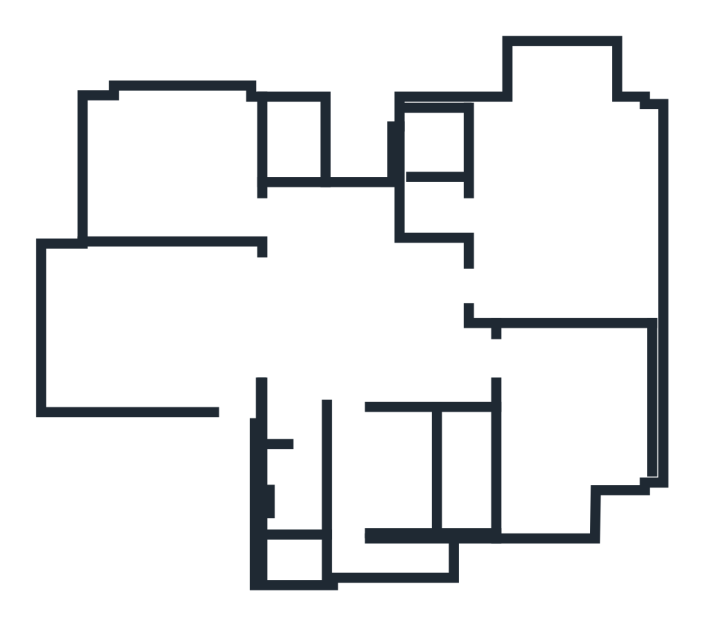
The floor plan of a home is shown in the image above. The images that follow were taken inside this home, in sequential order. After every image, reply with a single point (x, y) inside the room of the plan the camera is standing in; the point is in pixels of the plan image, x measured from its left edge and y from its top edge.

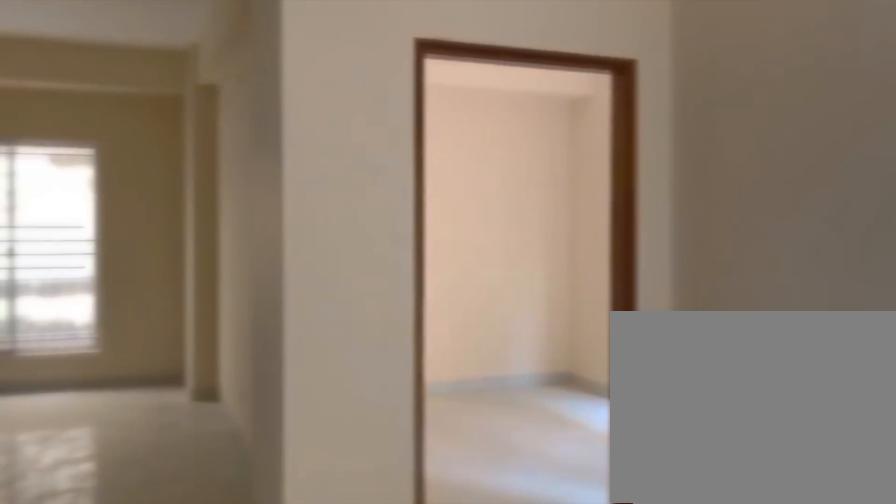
(357, 313)
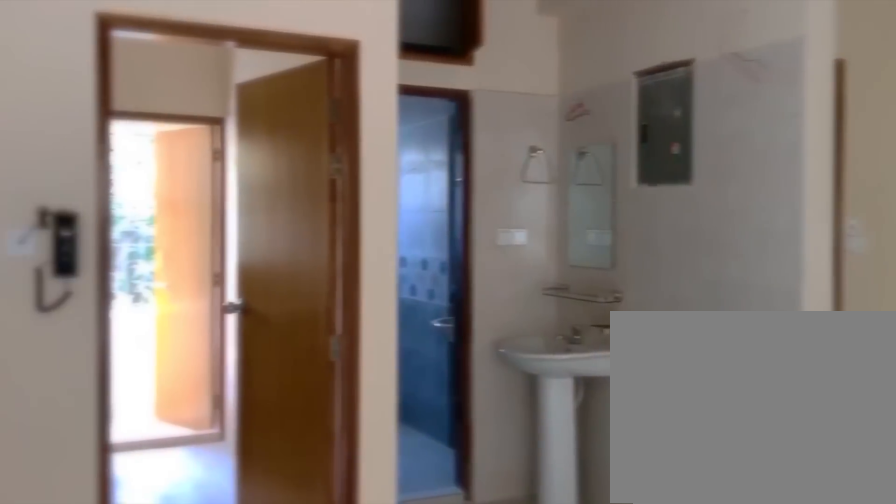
(353, 309)
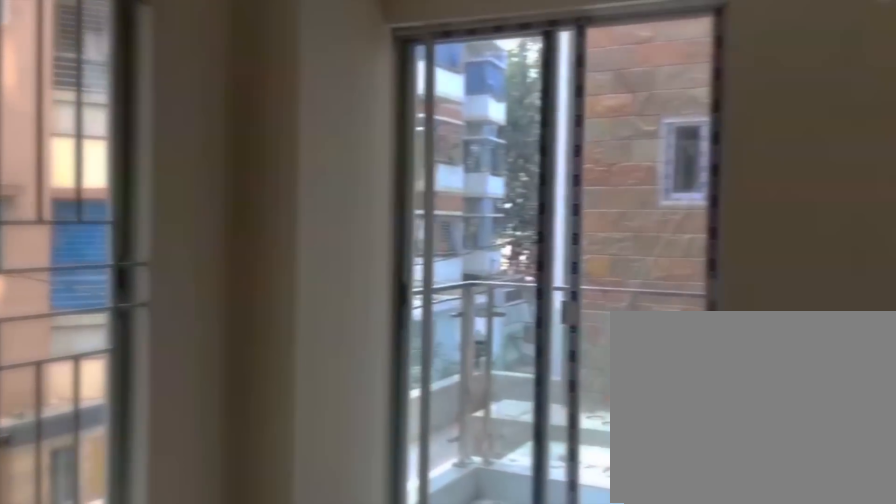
(174, 165)
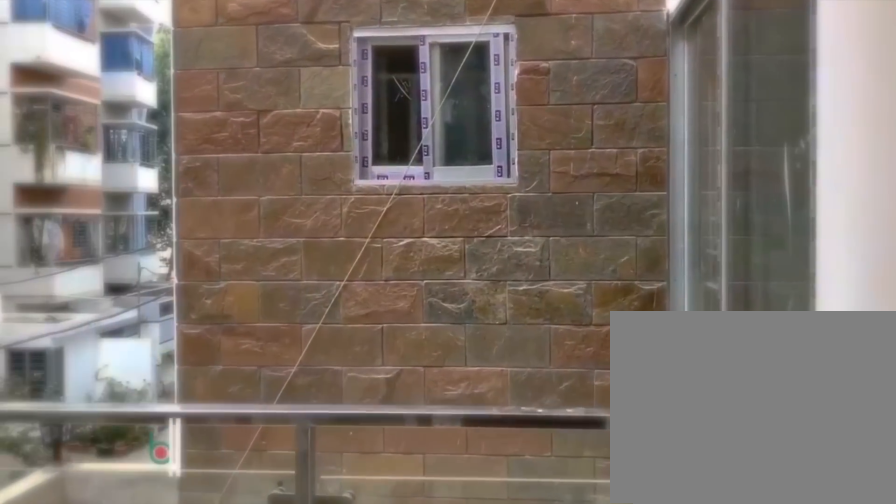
(291, 134)
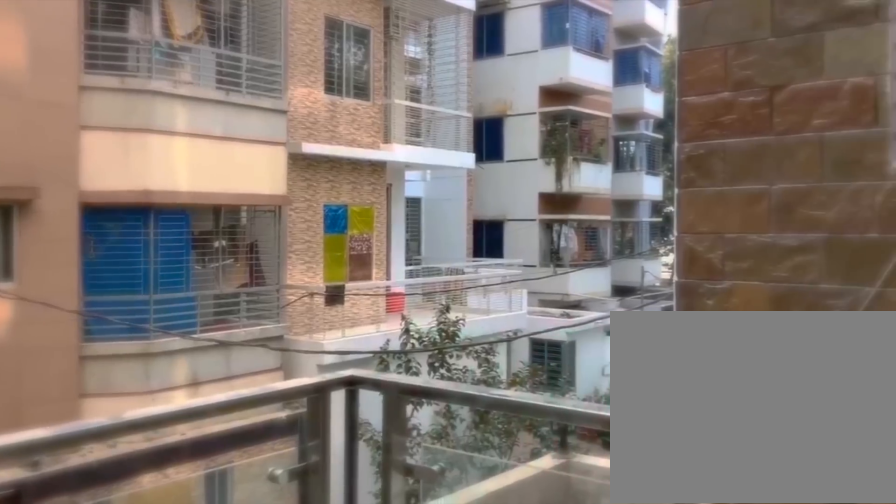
(291, 138)
